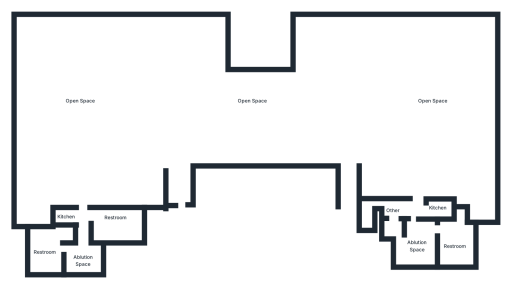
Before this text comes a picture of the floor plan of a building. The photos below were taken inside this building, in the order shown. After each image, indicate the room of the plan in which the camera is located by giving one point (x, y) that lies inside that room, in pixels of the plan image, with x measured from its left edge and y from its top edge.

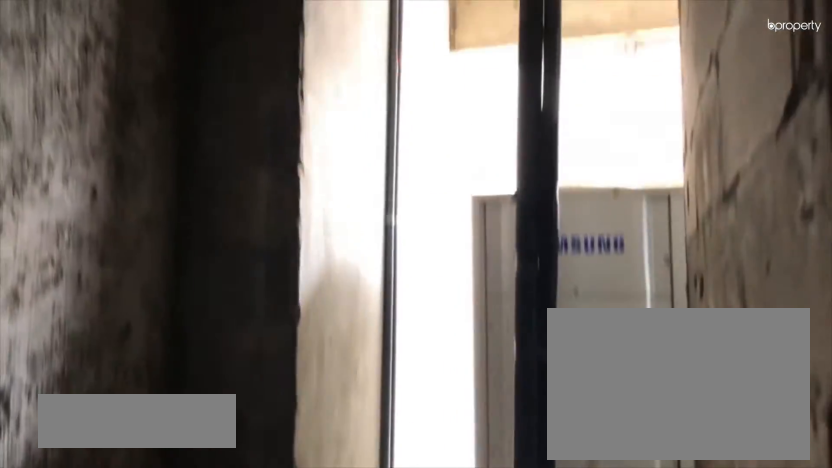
(132, 221)
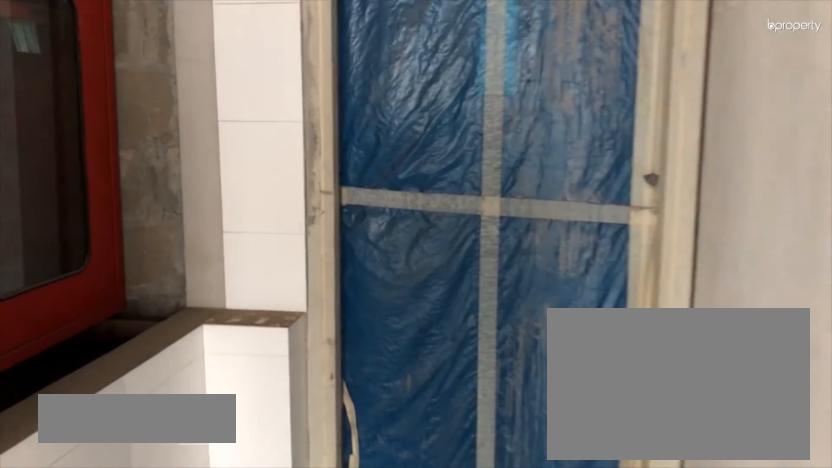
(179, 185)
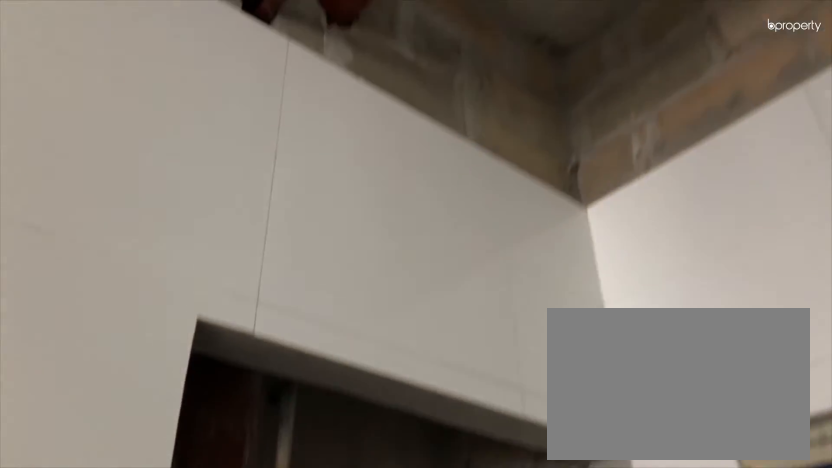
(179, 185)
